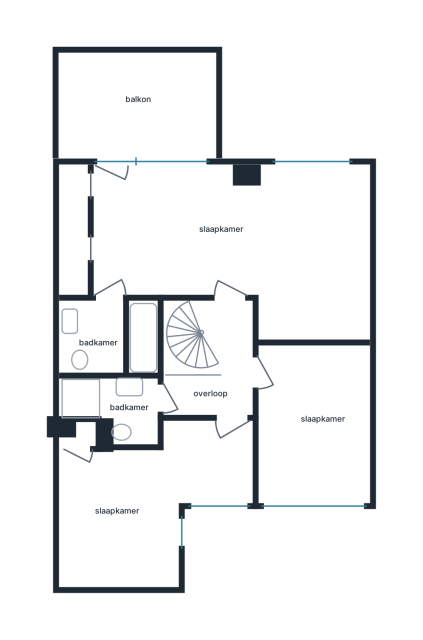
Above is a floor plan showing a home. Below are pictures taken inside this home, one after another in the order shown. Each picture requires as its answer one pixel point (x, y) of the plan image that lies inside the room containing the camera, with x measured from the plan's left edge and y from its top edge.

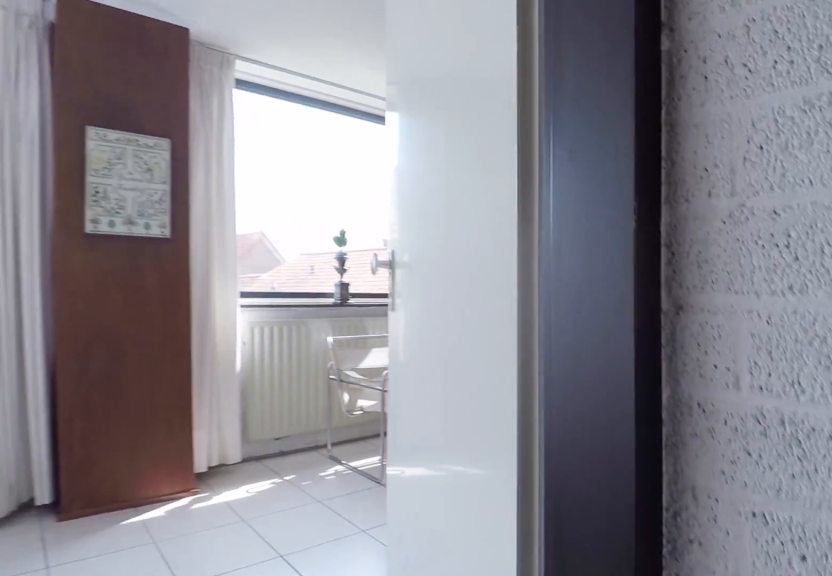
(216, 365)
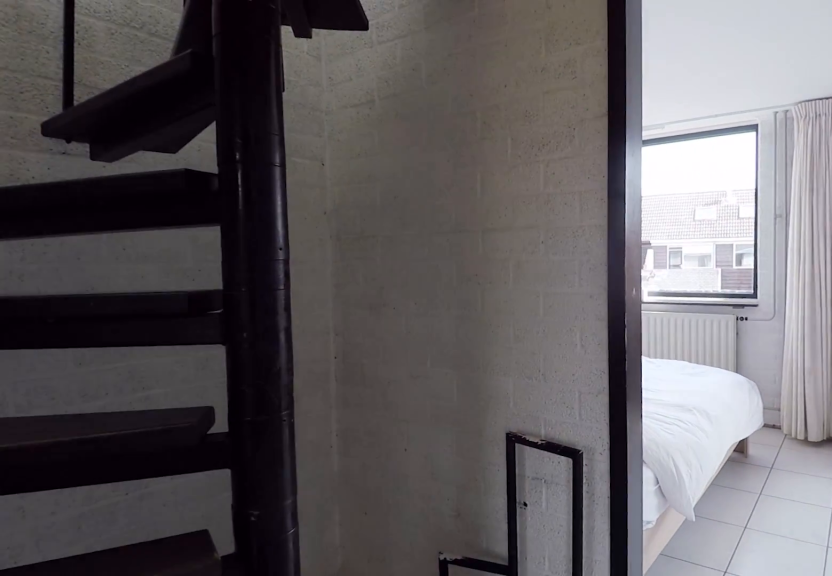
(216, 365)
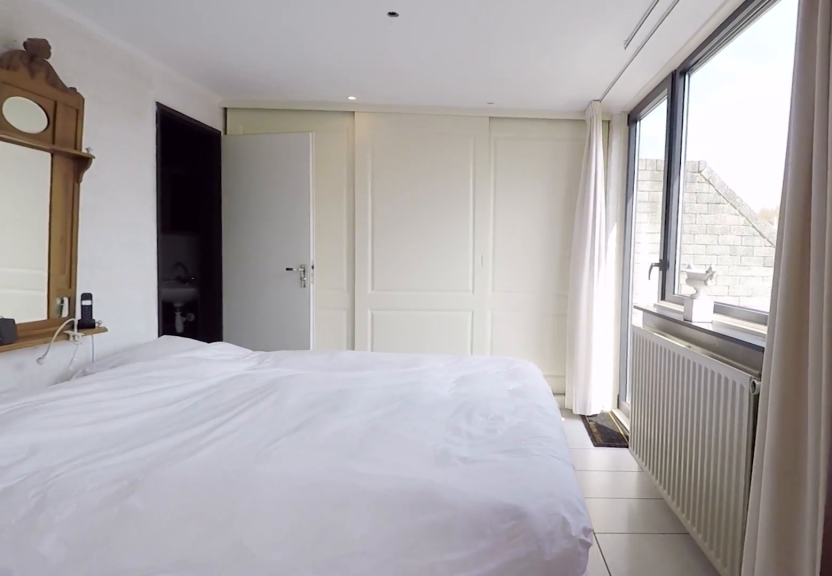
(240, 247)
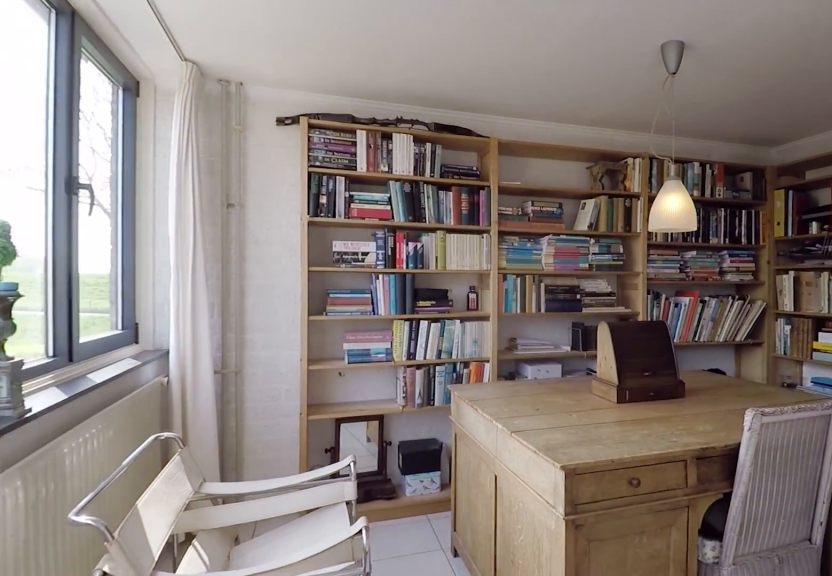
(240, 247)
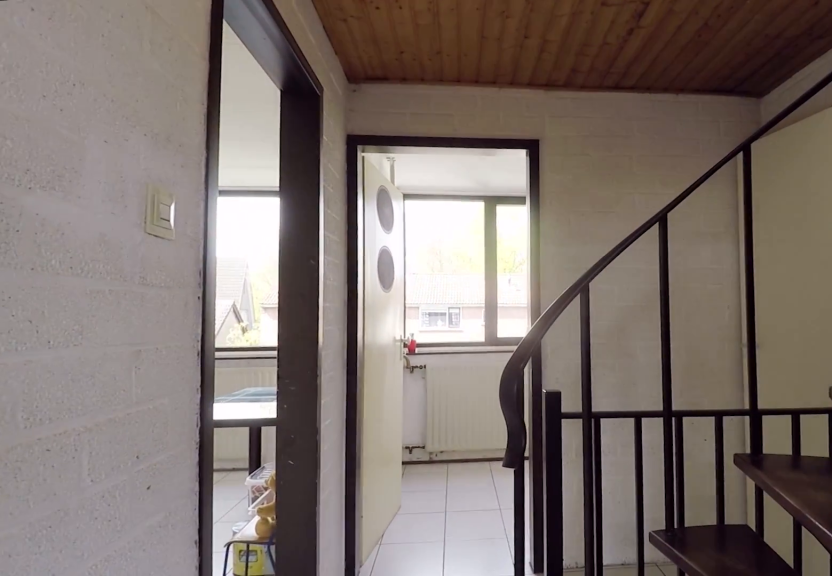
(216, 365)
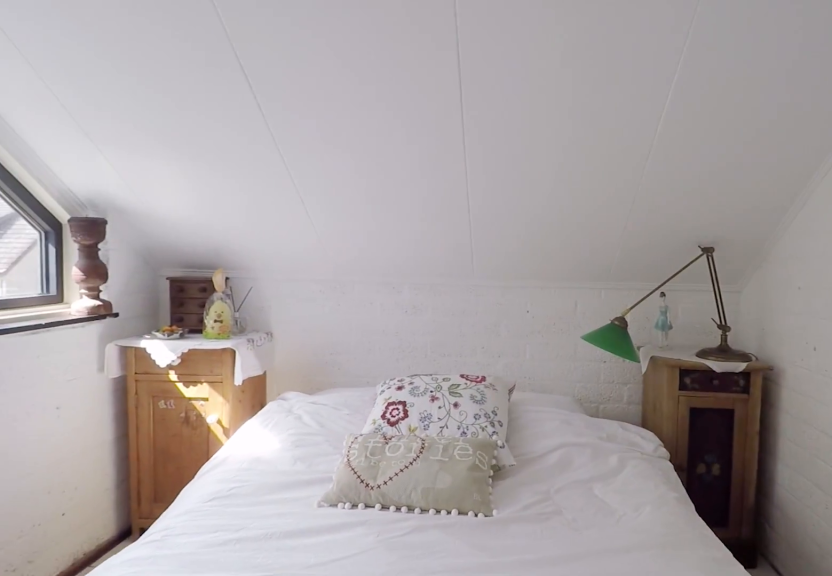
(151, 488)
